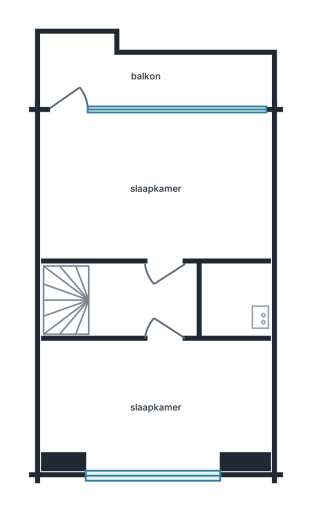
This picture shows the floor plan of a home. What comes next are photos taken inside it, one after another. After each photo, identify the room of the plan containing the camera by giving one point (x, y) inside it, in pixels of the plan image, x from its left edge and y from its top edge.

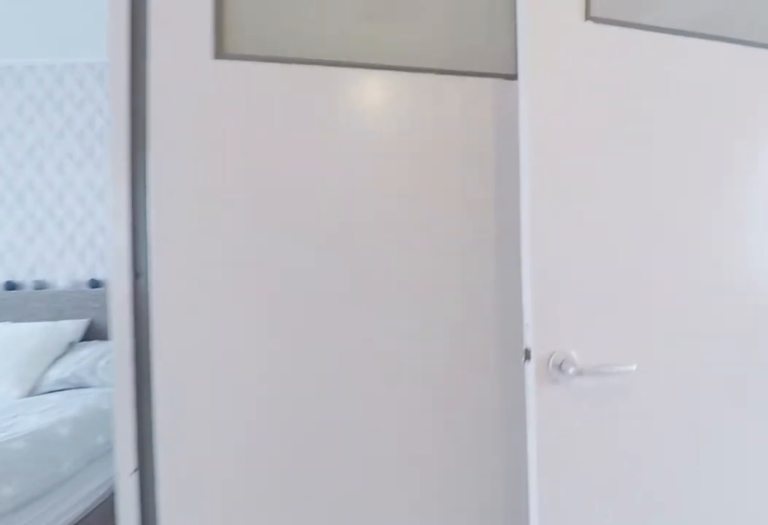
(142, 300)
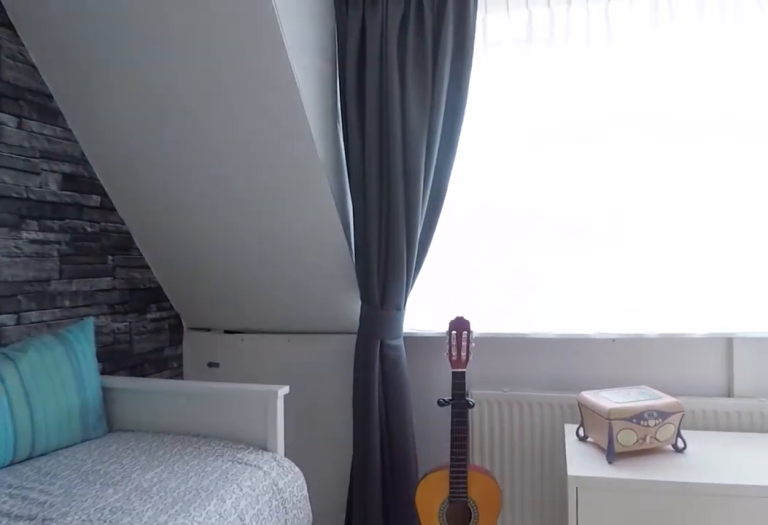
(155, 403)
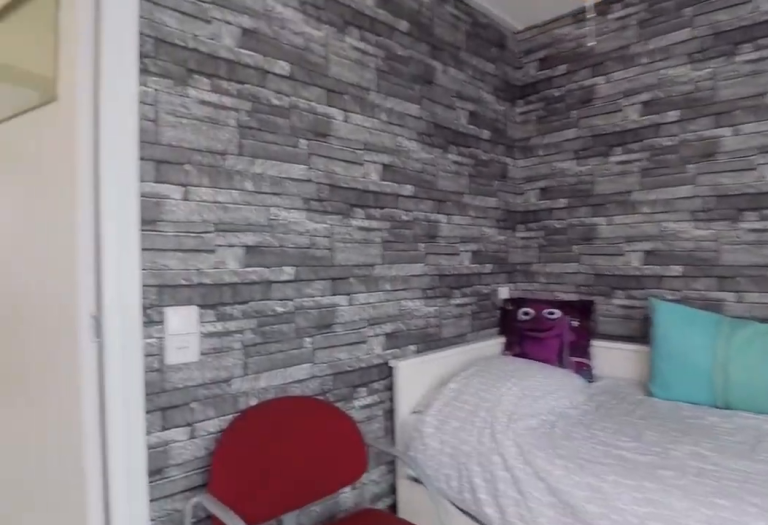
(155, 403)
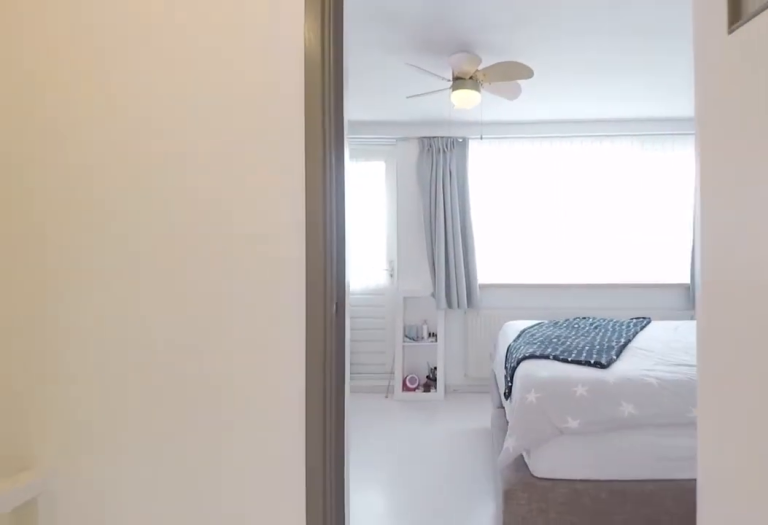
(141, 302)
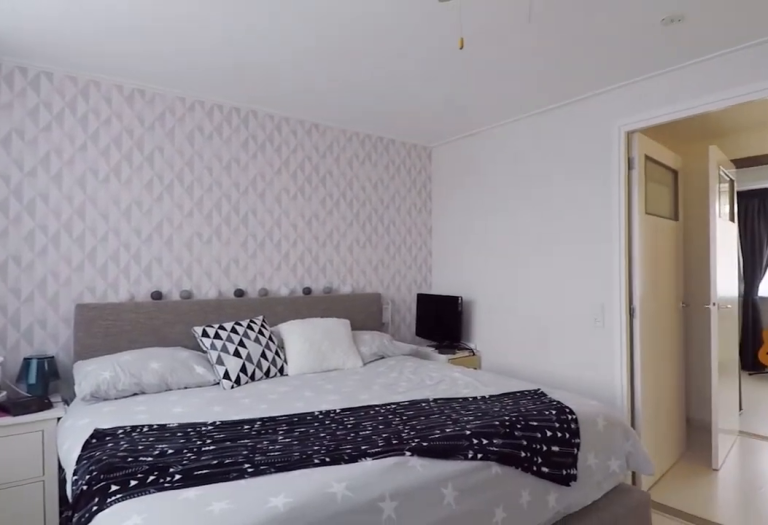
(156, 186)
